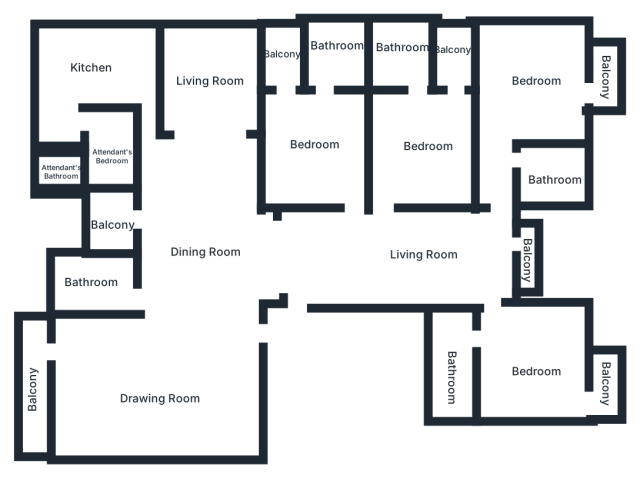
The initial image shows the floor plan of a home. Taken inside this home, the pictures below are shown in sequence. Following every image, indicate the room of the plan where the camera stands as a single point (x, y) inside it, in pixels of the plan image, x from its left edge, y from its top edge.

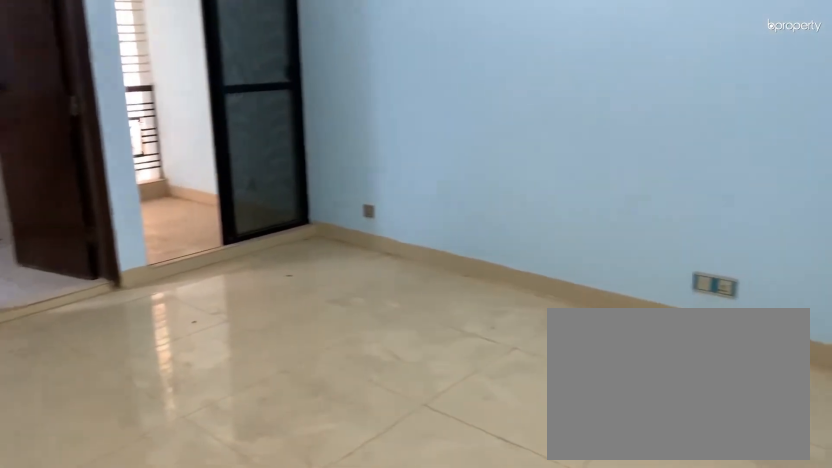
(426, 142)
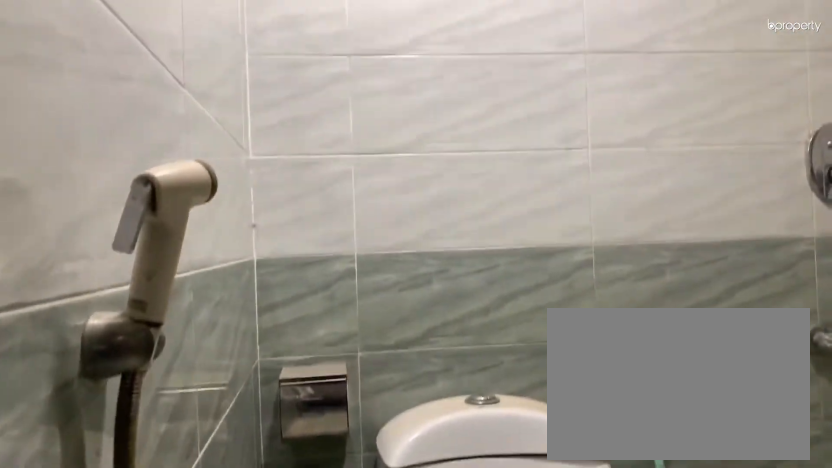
(403, 52)
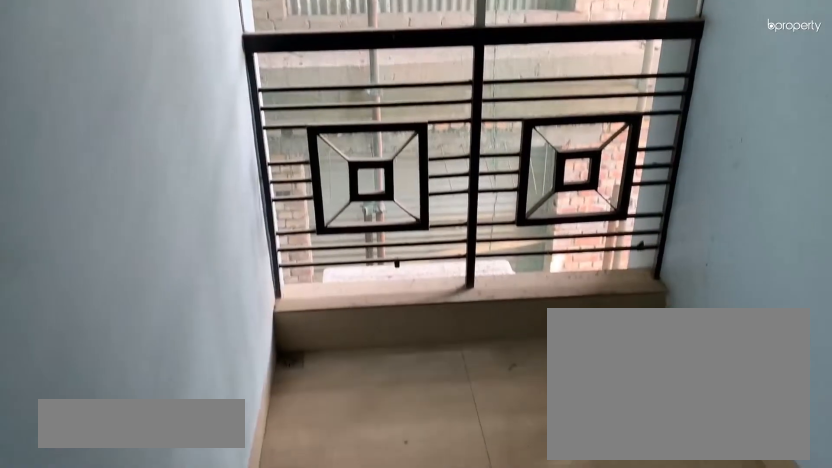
(451, 49)
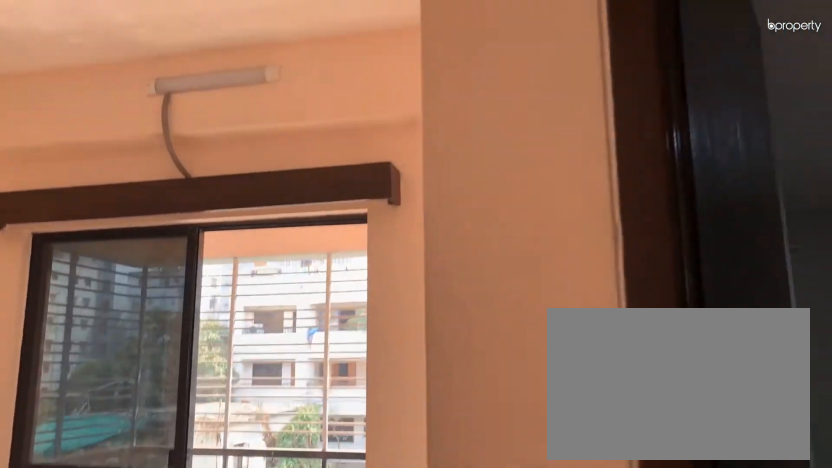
(528, 80)
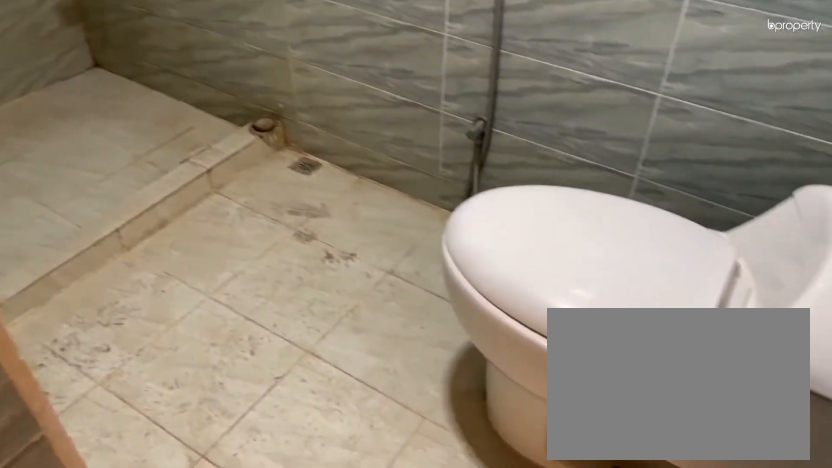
(553, 175)
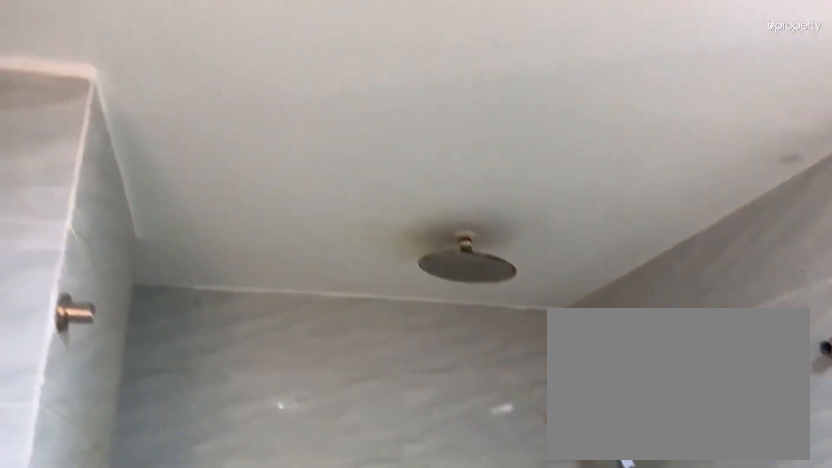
(553, 175)
